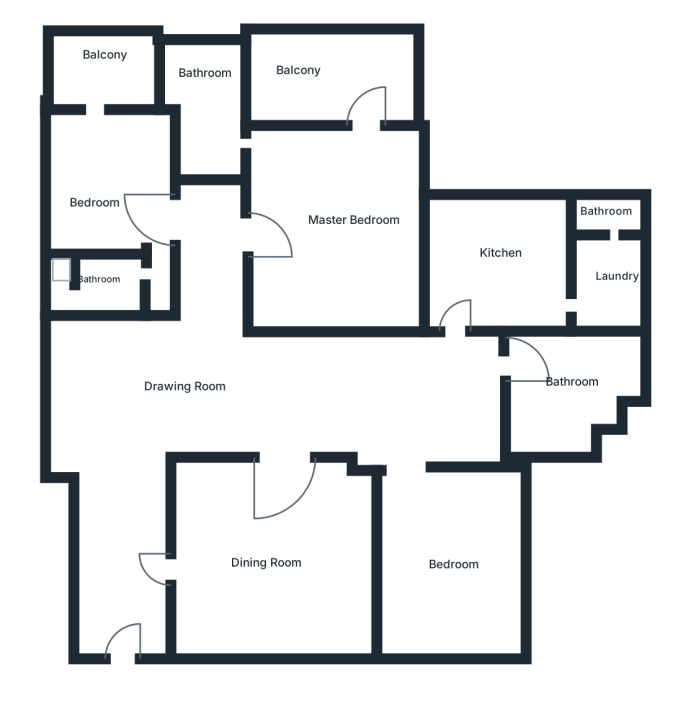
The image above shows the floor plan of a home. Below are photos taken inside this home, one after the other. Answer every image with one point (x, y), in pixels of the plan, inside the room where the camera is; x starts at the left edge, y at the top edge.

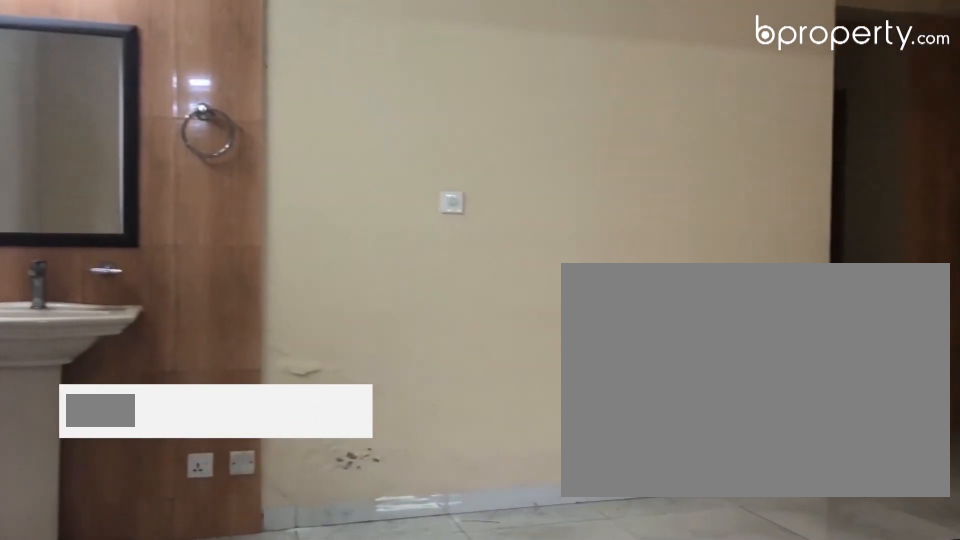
(233, 395)
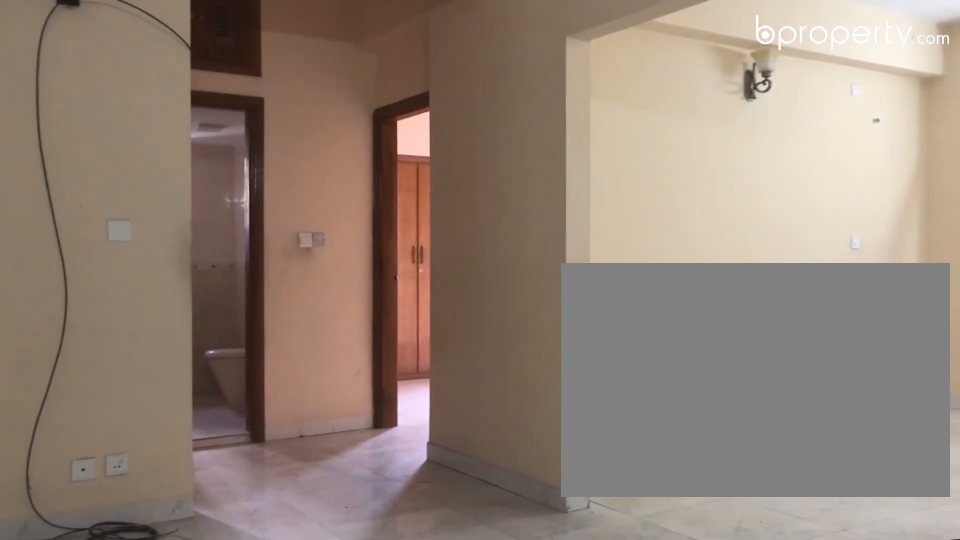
(233, 395)
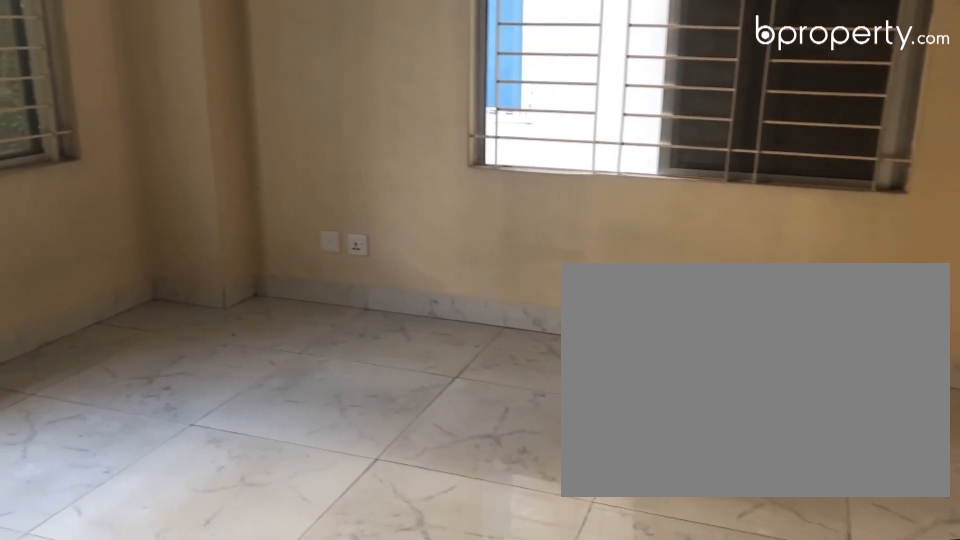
(438, 538)
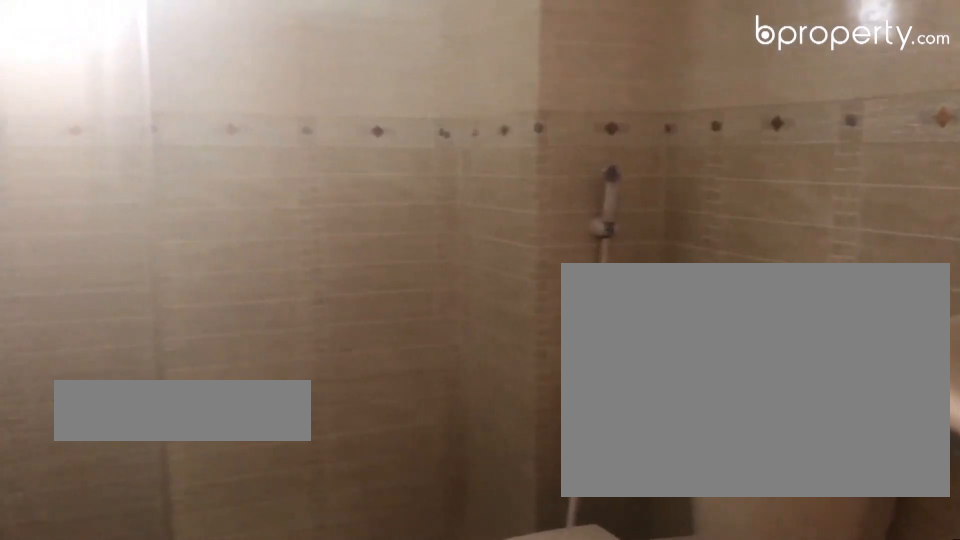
(577, 376)
